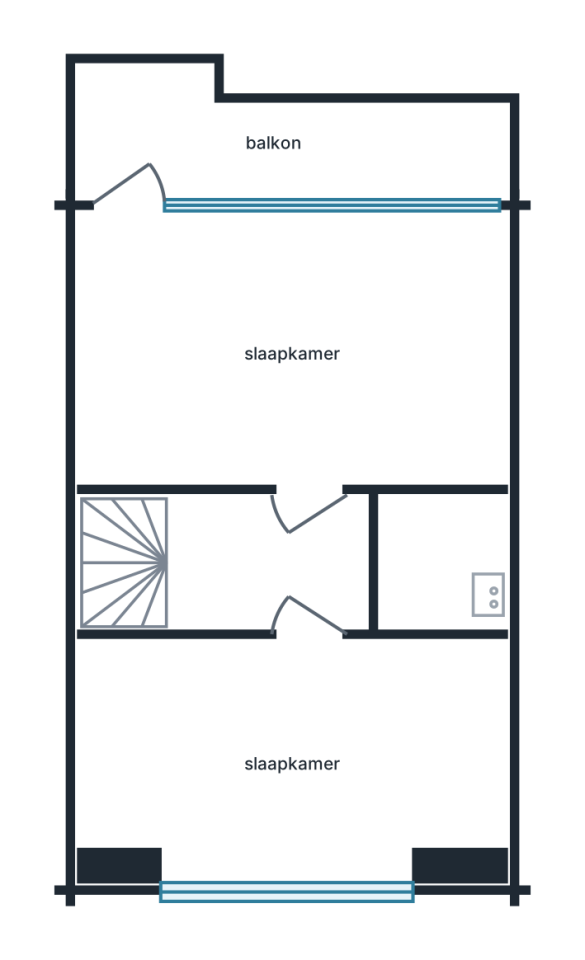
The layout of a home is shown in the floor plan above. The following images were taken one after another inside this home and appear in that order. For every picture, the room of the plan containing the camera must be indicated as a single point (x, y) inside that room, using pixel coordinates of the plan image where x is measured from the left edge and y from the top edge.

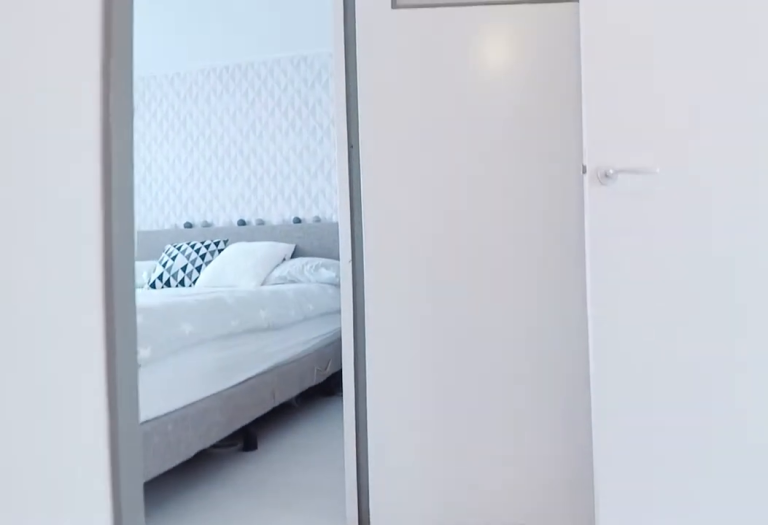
(268, 563)
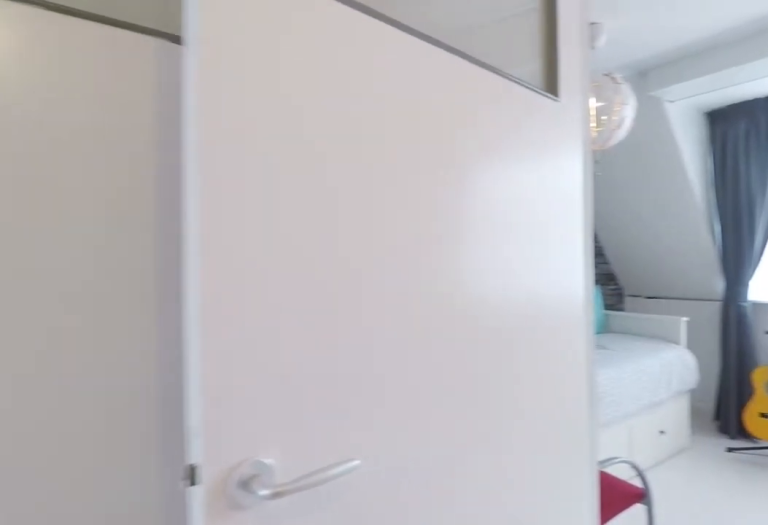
(268, 563)
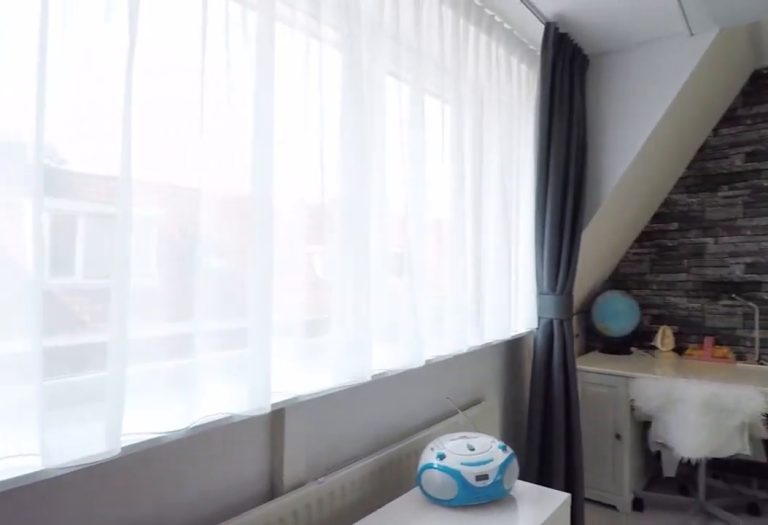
(292, 756)
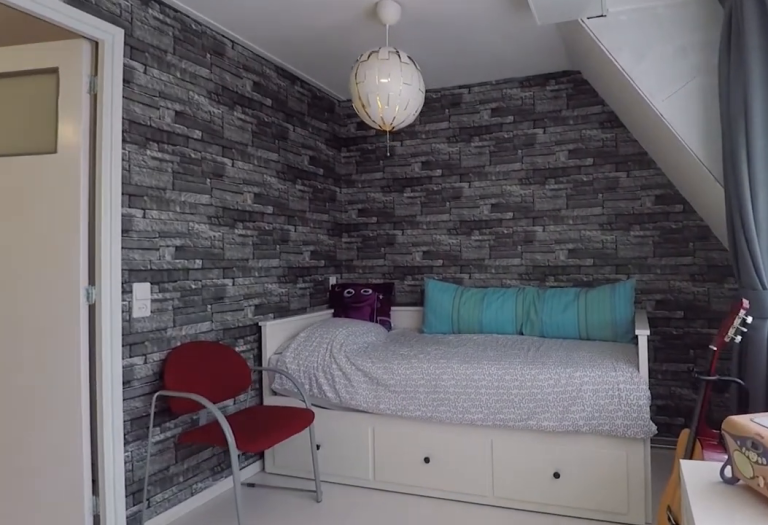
(292, 756)
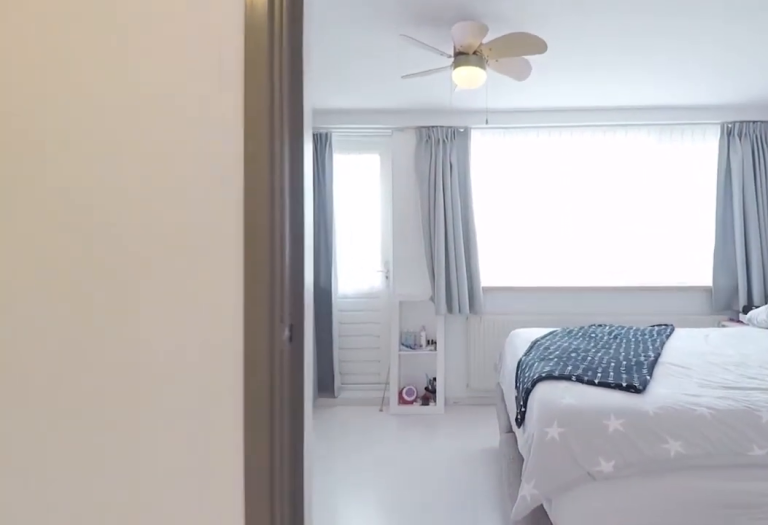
(266, 566)
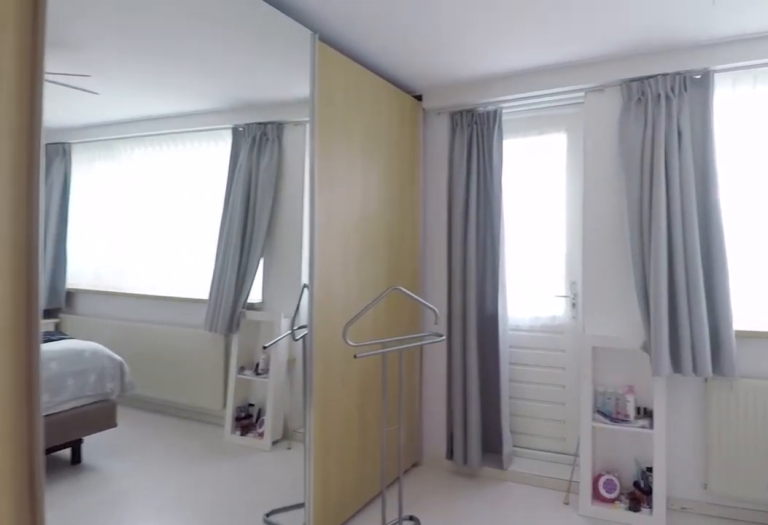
(292, 348)
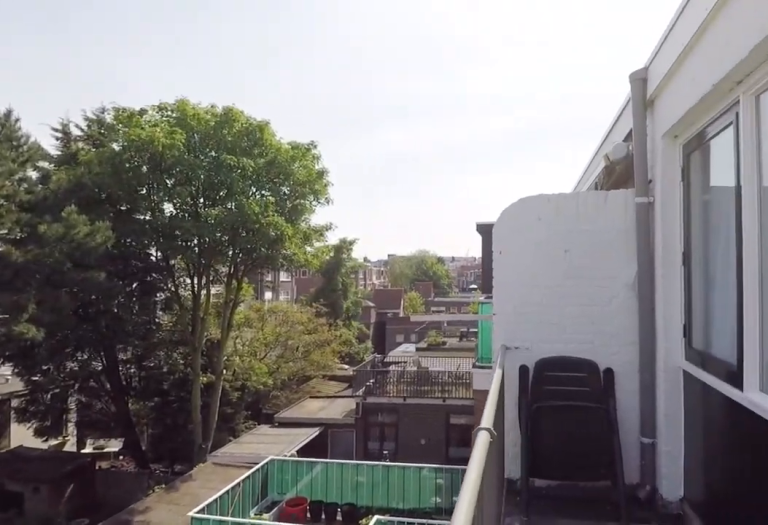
(272, 140)
